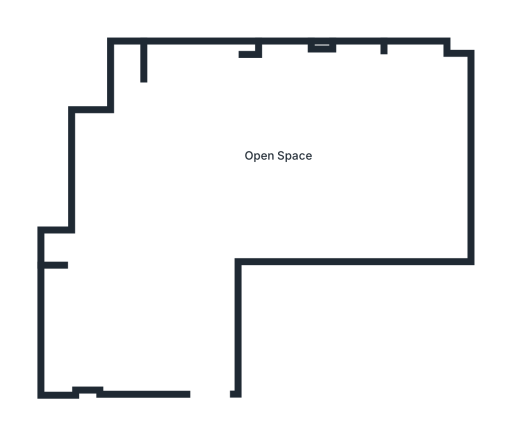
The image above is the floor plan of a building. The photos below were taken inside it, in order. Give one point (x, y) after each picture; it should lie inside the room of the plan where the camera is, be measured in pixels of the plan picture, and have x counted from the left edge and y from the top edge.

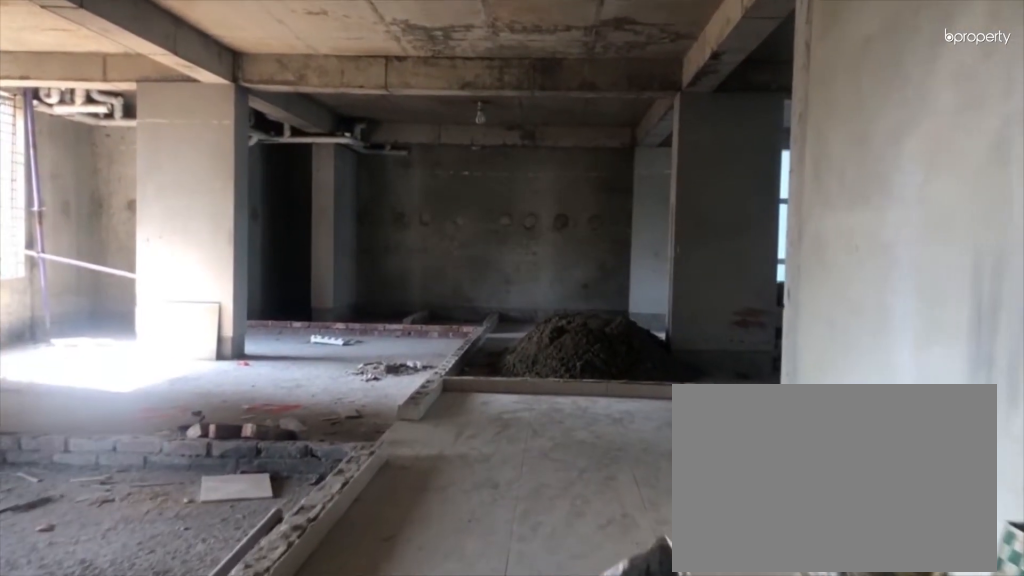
(195, 350)
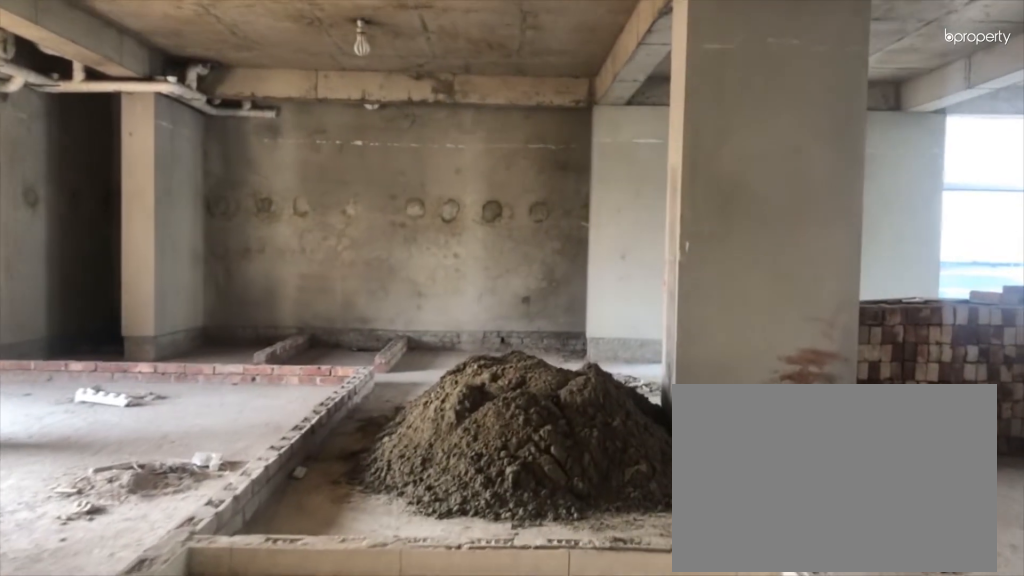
(207, 236)
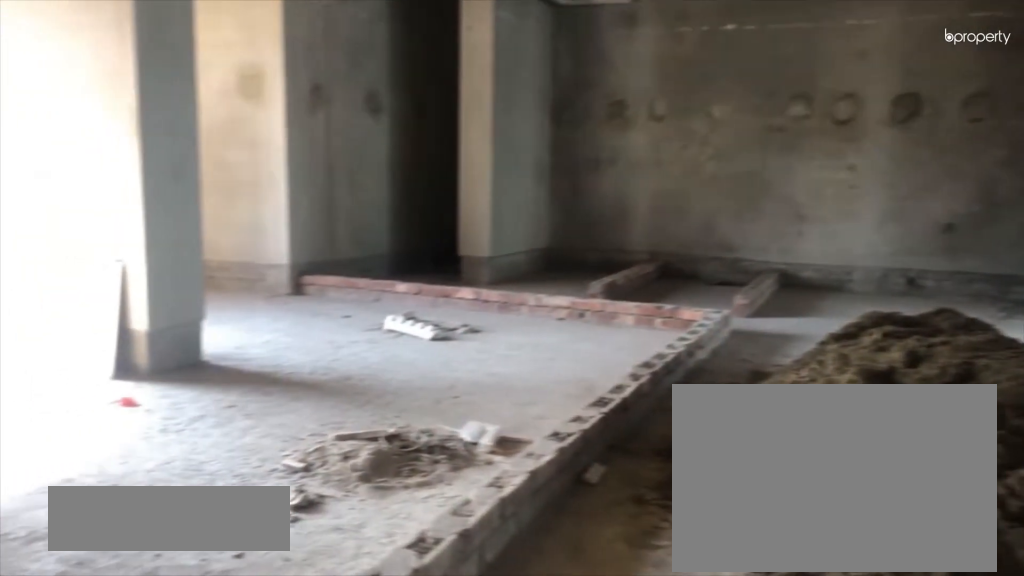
(241, 150)
